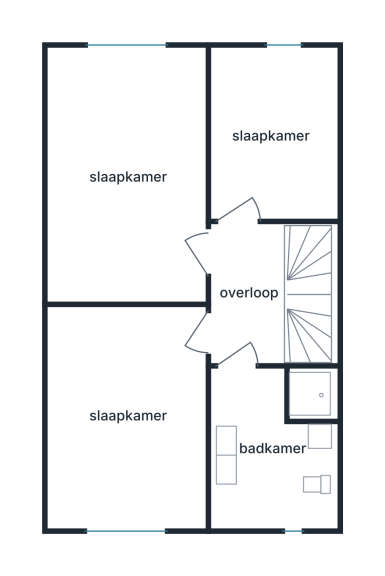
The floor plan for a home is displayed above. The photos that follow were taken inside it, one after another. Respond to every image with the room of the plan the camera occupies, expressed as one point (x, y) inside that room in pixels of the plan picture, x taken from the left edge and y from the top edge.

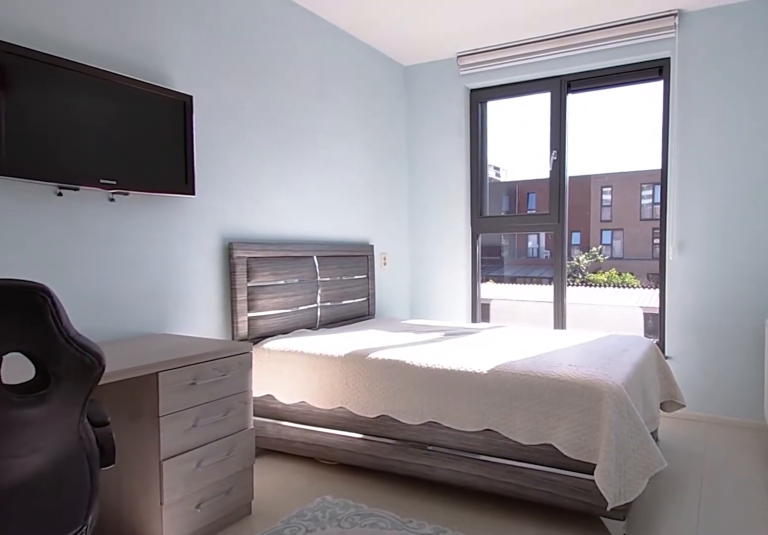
(55, 177)
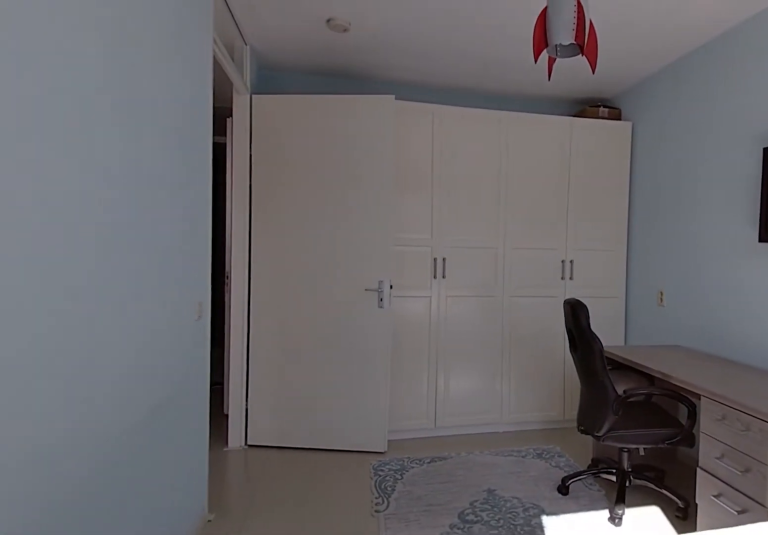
(55, 178)
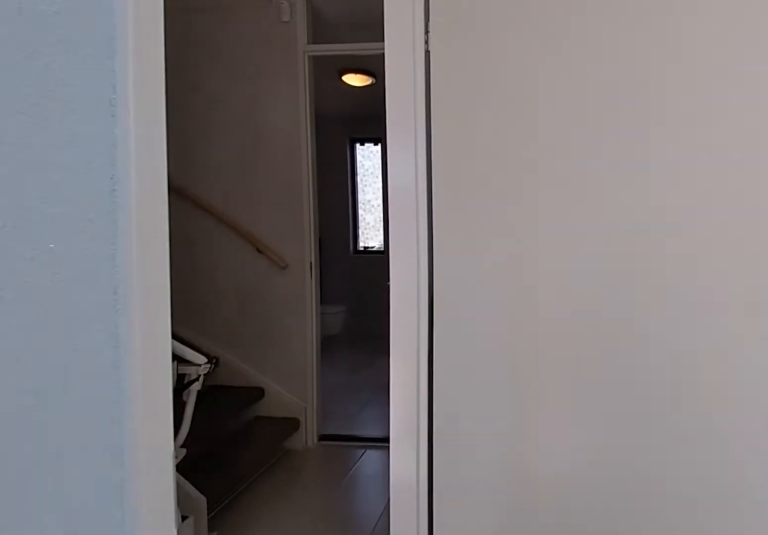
(93, 122)
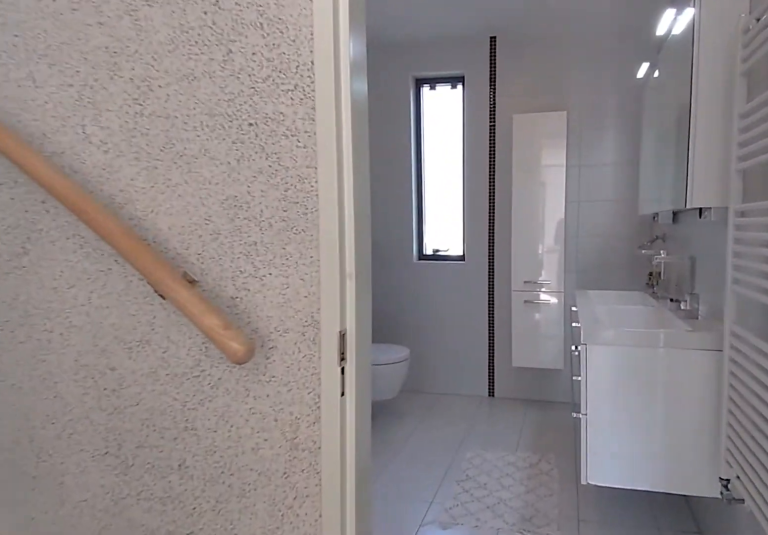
(272, 292)
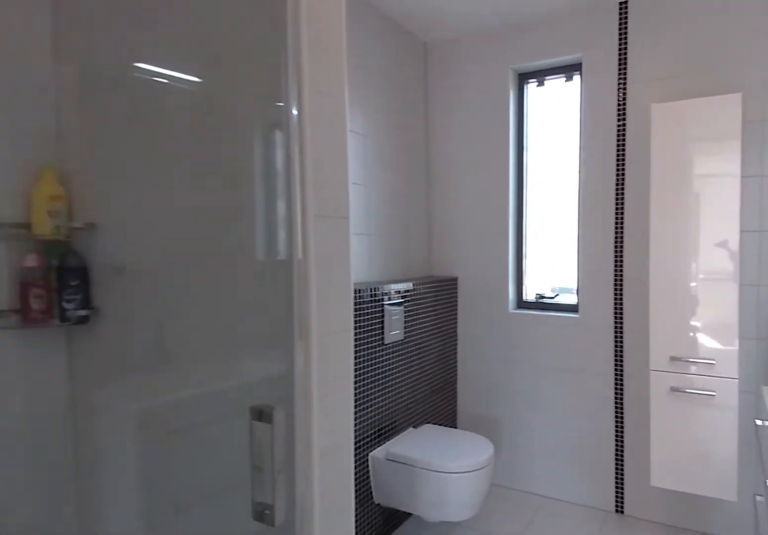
(271, 446)
